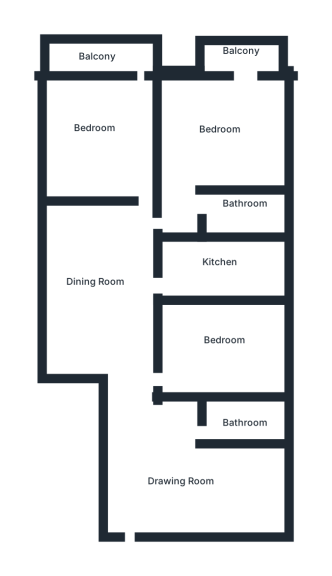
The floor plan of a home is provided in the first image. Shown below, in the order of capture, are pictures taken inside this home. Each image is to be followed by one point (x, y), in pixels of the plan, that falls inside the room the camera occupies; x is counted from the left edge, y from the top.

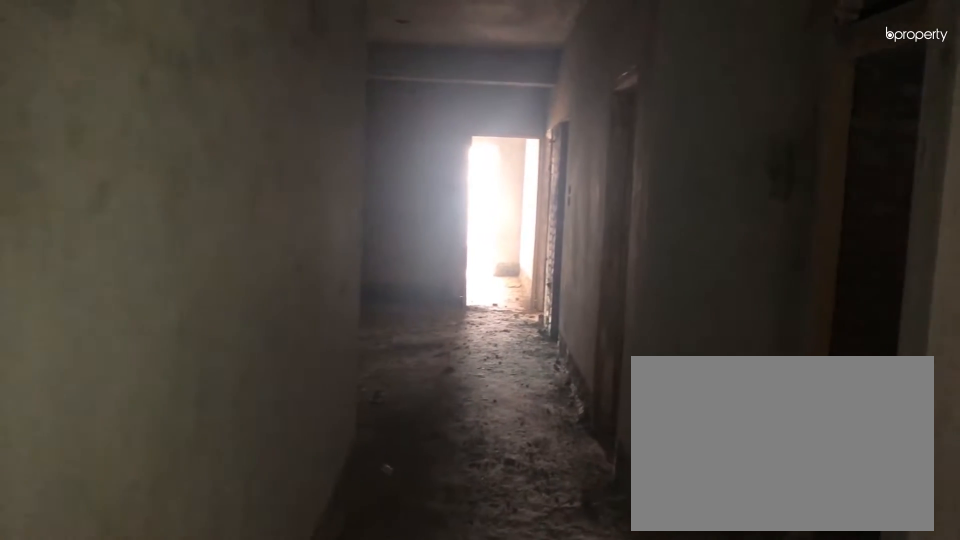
(165, 479)
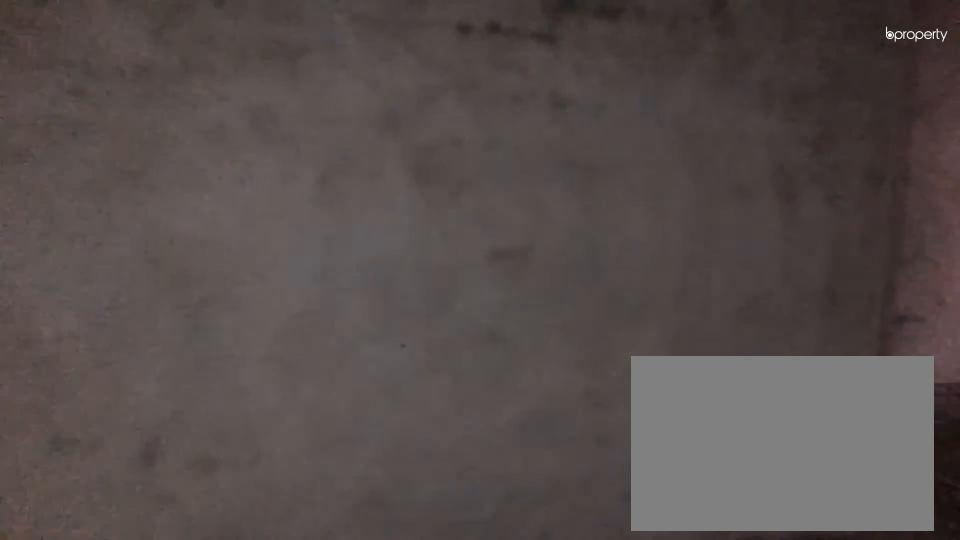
(165, 479)
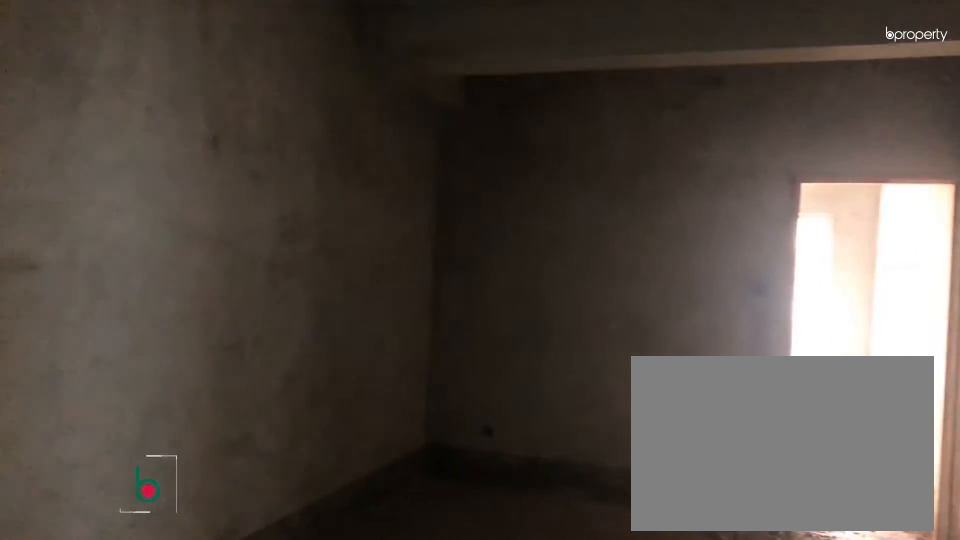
(106, 283)
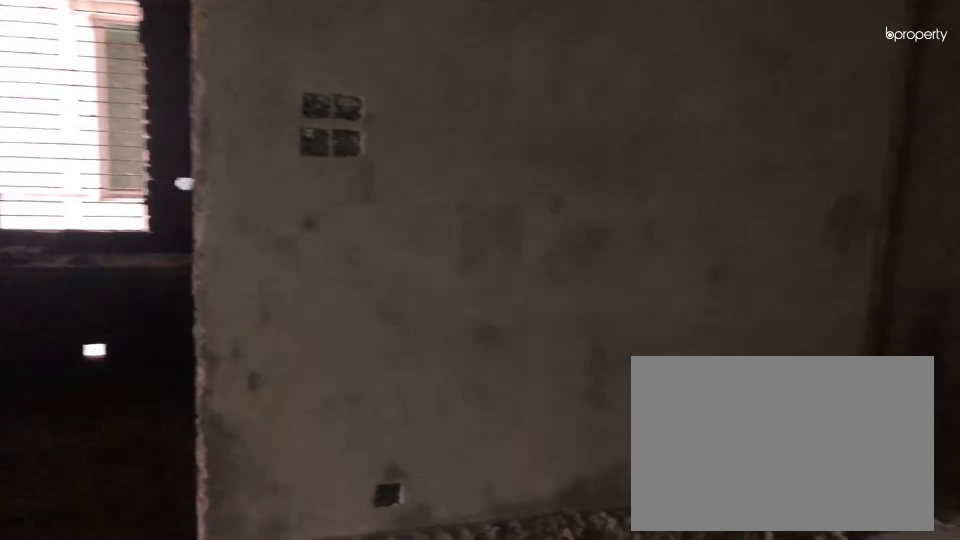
(106, 283)
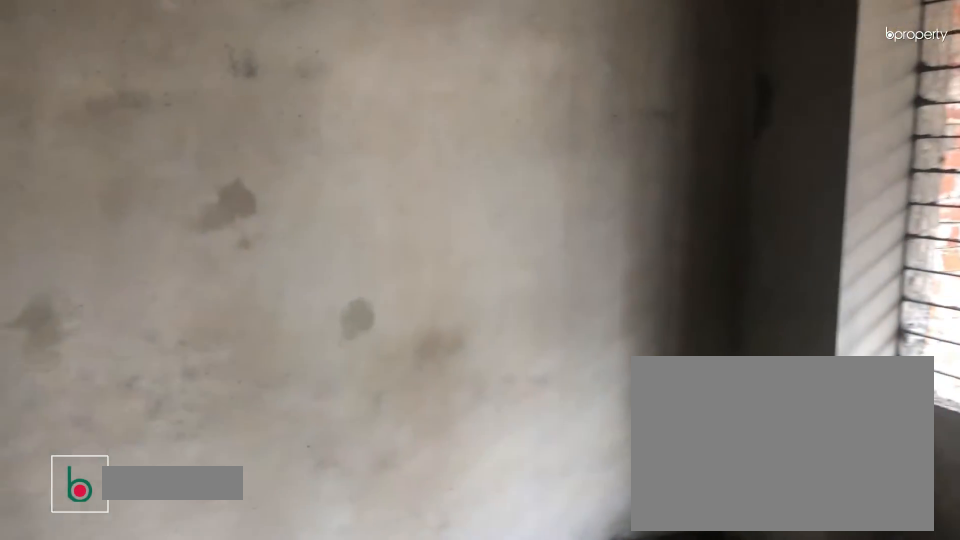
(109, 124)
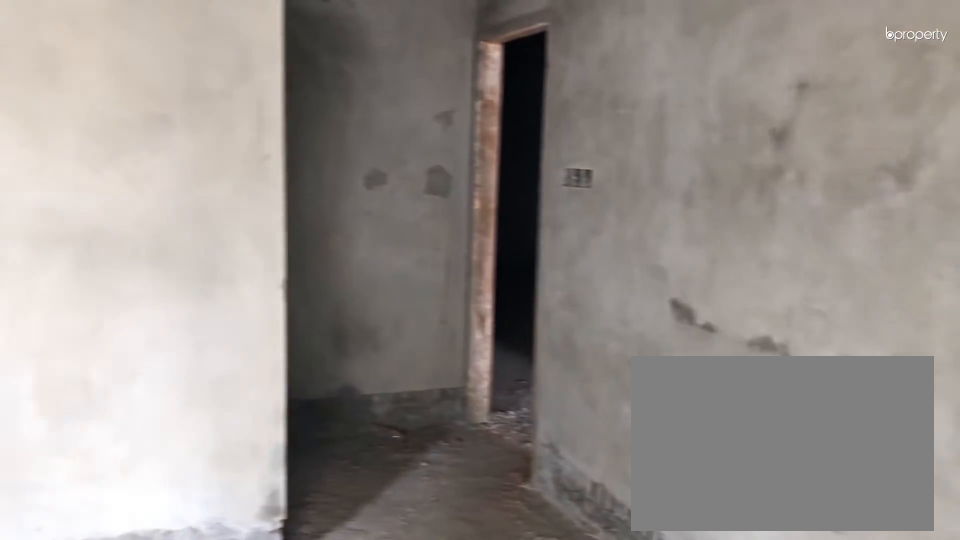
(234, 114)
